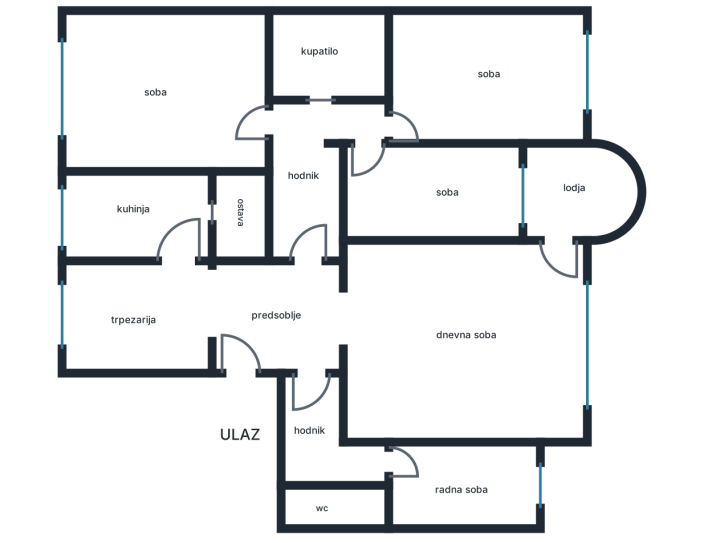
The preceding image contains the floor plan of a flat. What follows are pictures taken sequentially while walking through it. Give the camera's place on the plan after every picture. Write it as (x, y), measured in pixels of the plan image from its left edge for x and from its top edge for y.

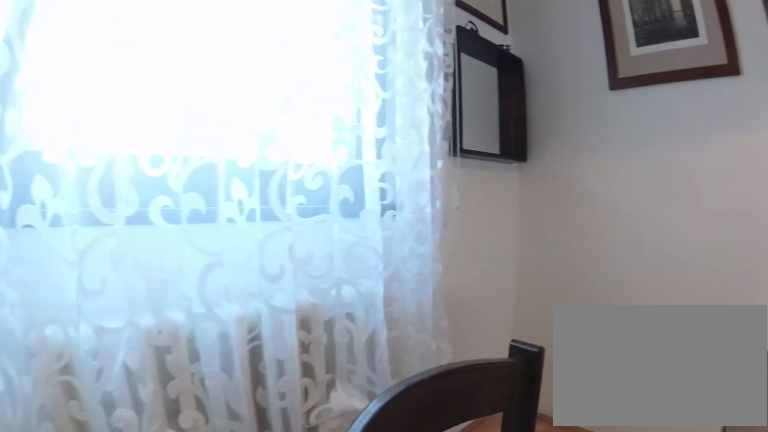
(113, 352)
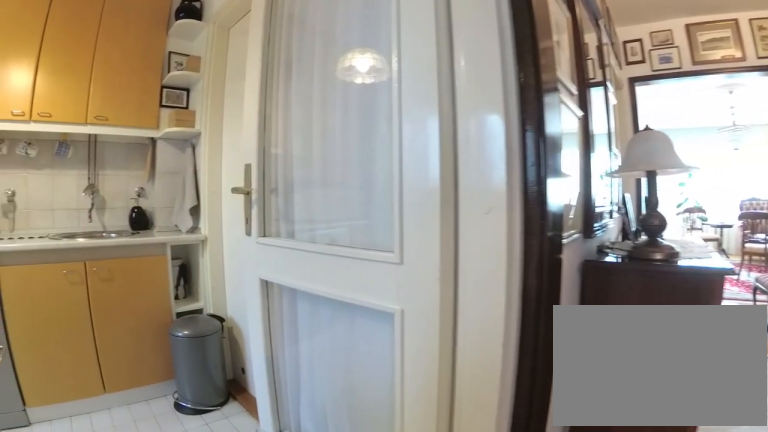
(153, 303)
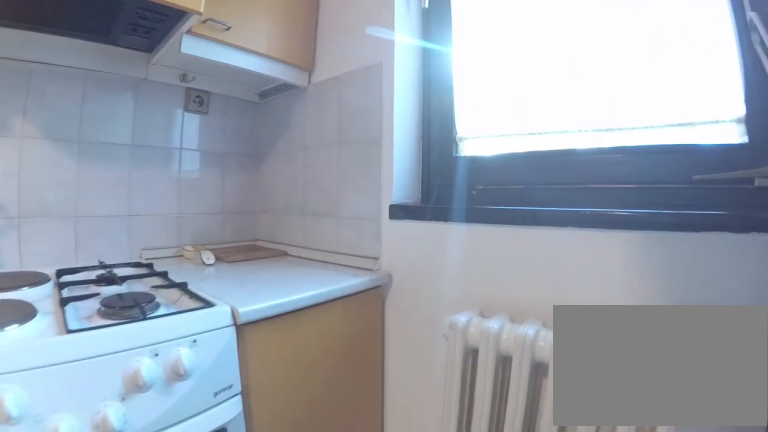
(116, 214)
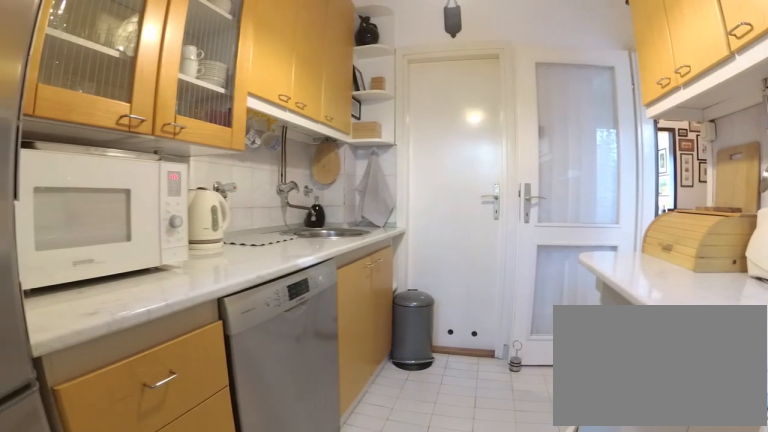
(67, 212)
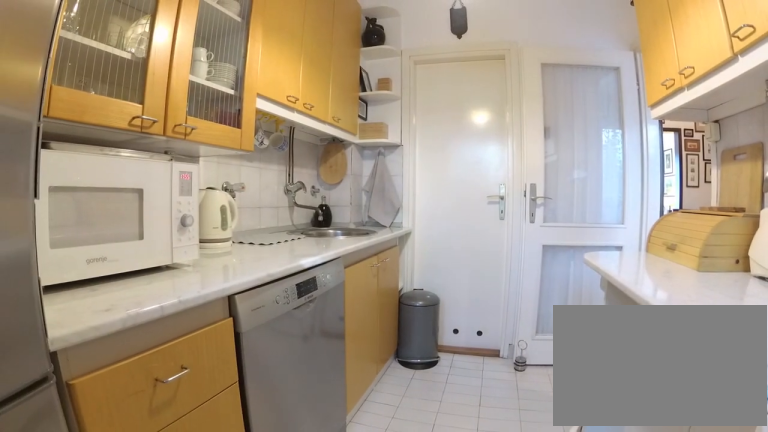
(65, 218)
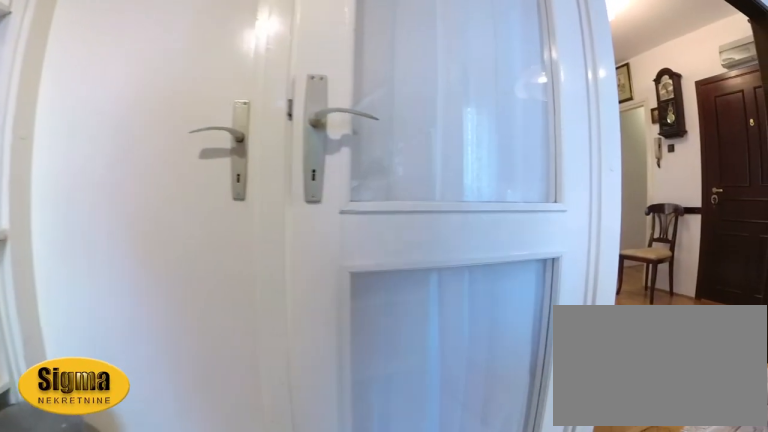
(152, 221)
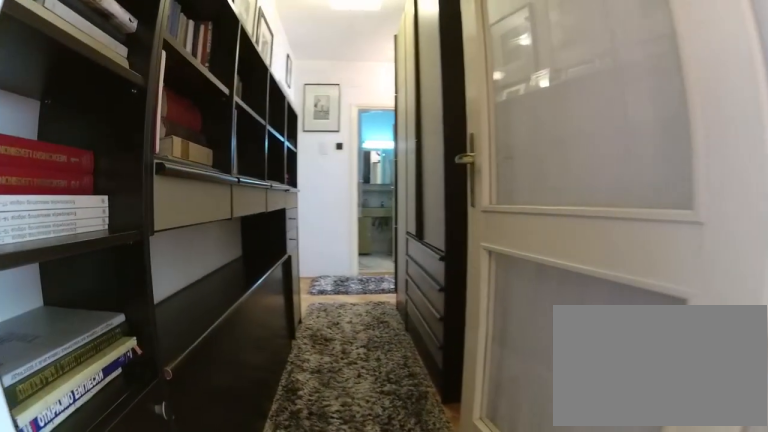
(308, 301)
